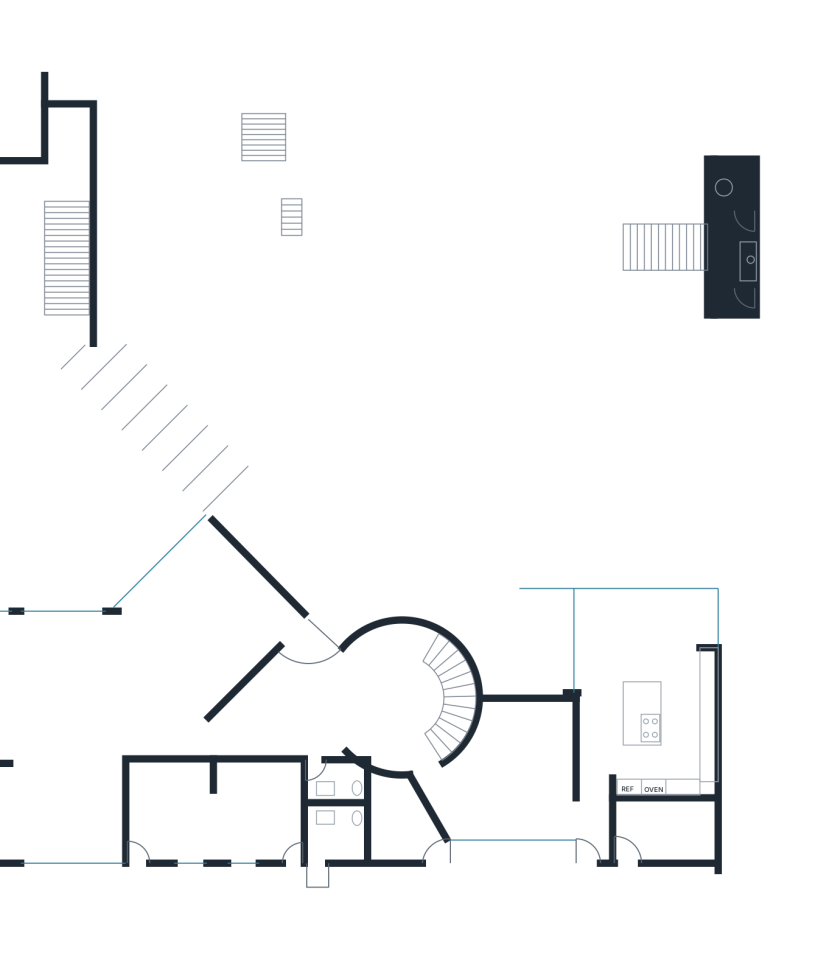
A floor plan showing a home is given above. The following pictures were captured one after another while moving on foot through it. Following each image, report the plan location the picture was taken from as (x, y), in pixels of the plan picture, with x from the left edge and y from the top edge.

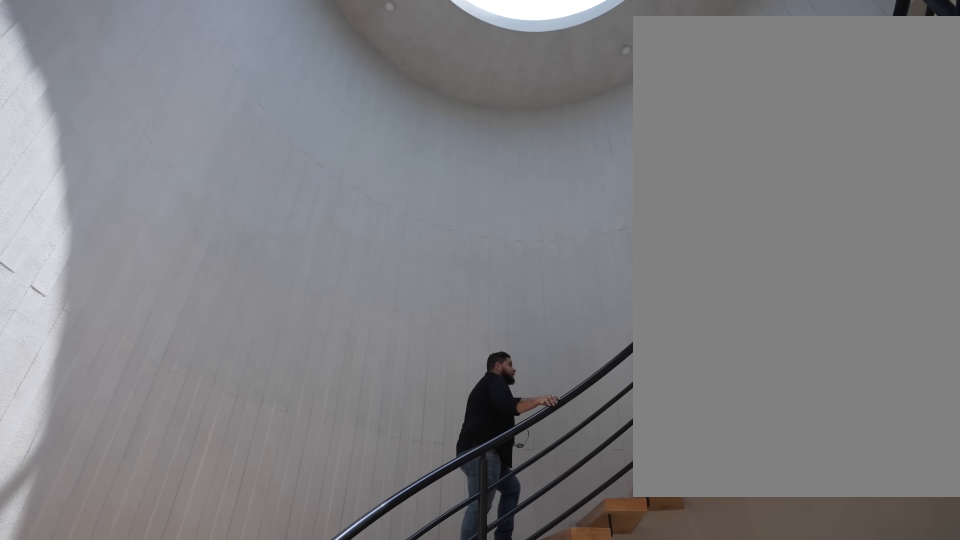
(367, 710)
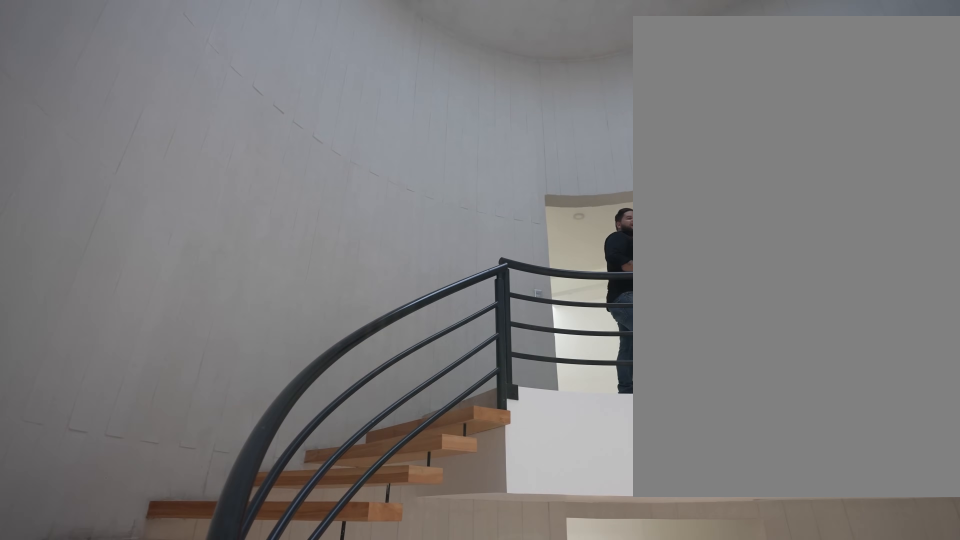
(366, 691)
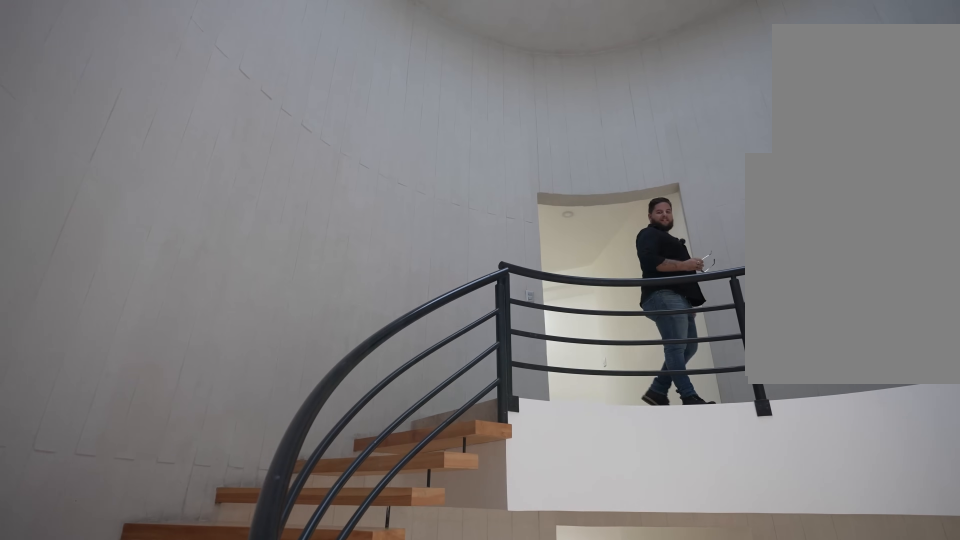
(367, 683)
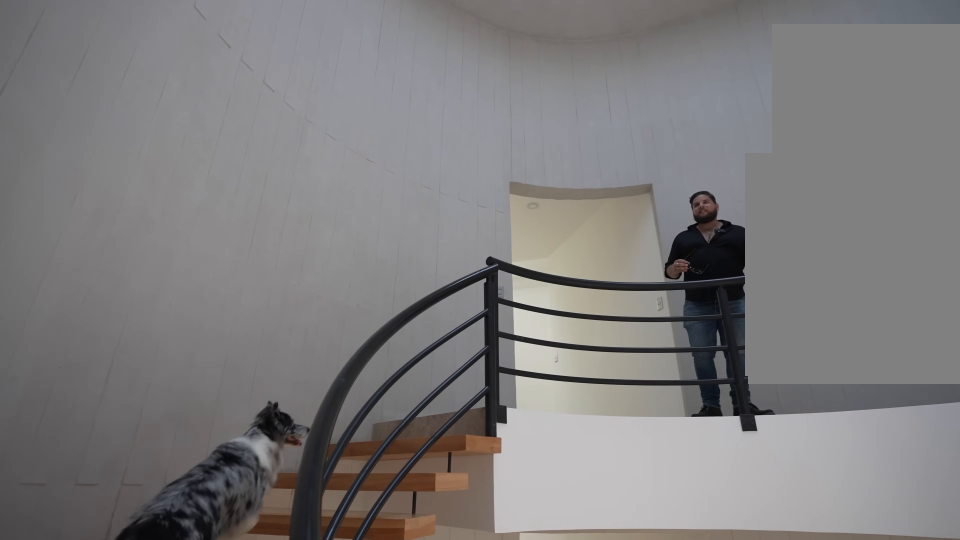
(385, 657)
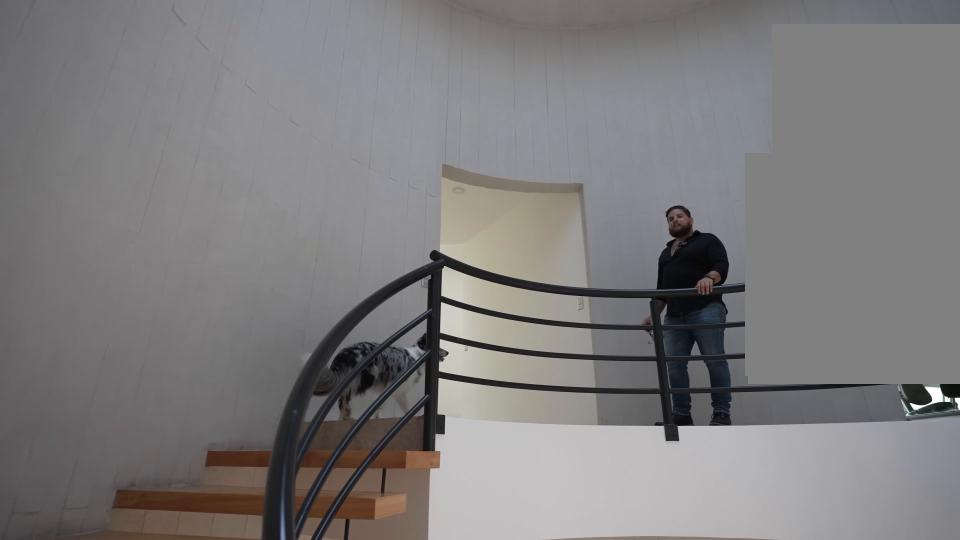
(393, 649)
